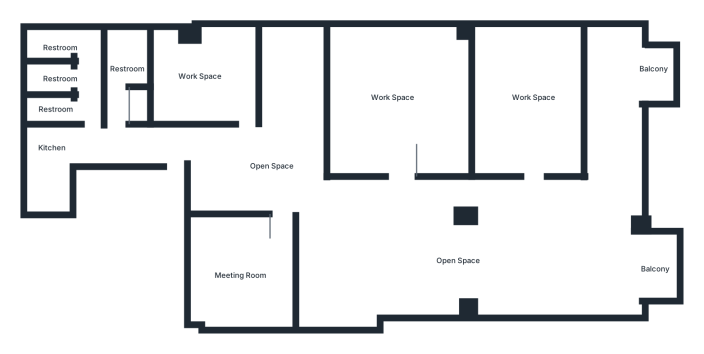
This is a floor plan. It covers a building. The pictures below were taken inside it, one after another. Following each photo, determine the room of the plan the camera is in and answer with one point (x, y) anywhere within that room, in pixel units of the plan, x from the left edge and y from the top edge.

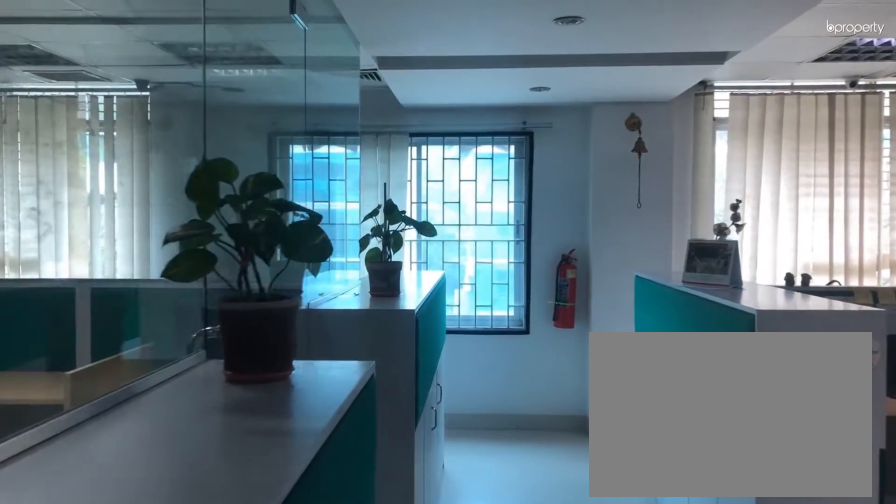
(515, 202)
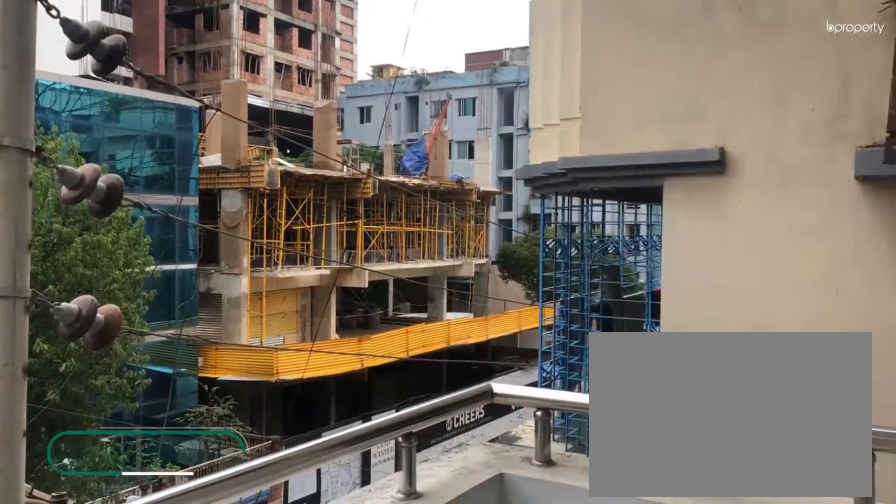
(654, 266)
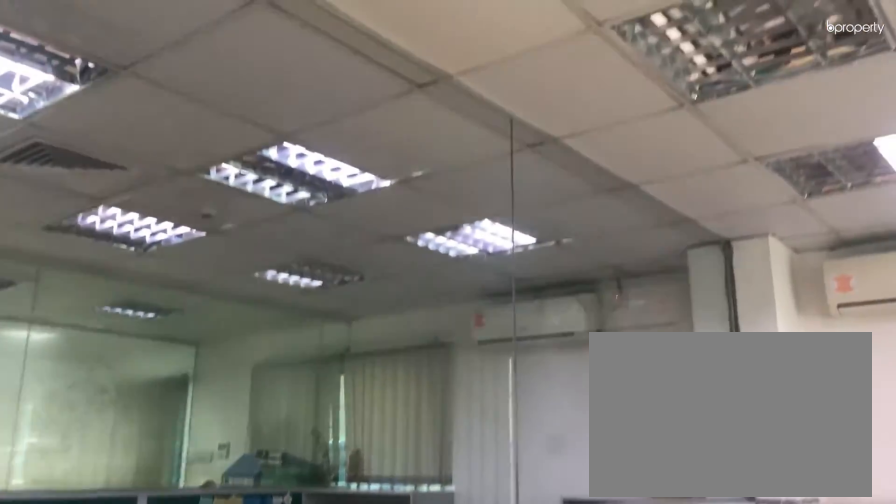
(528, 104)
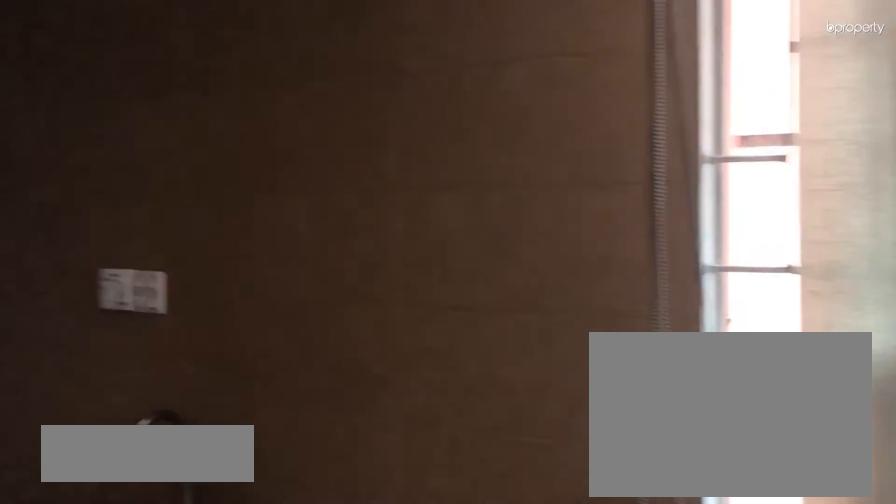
(47, 184)
